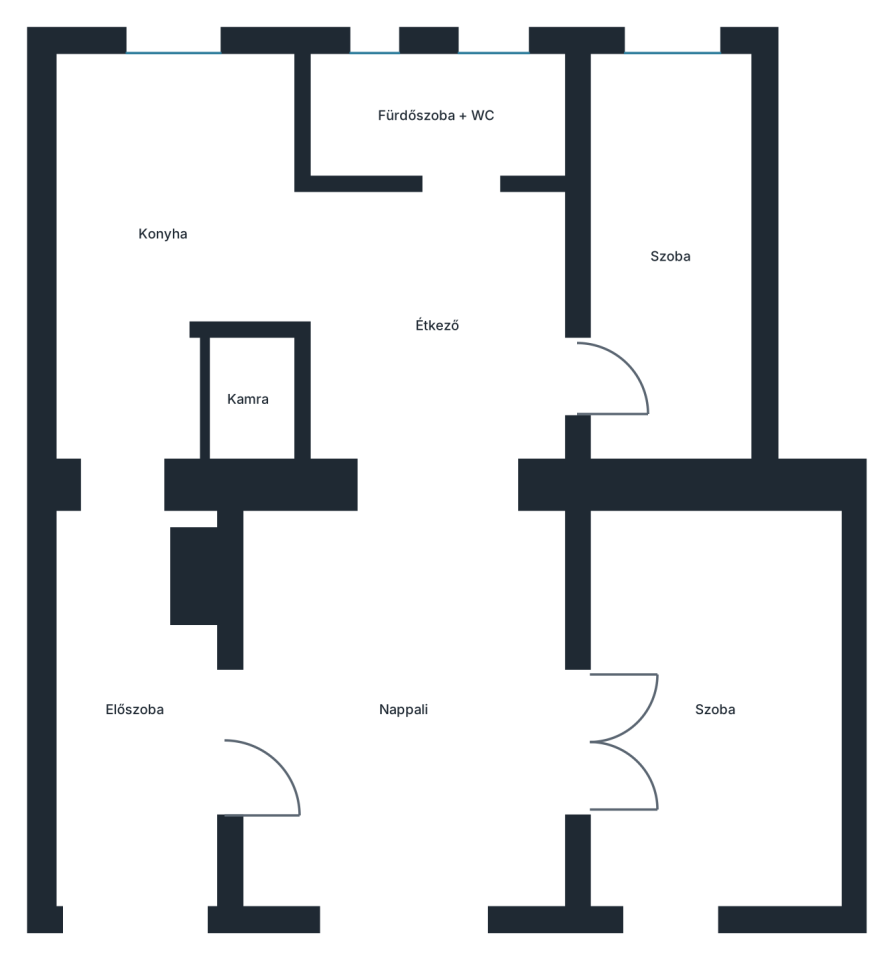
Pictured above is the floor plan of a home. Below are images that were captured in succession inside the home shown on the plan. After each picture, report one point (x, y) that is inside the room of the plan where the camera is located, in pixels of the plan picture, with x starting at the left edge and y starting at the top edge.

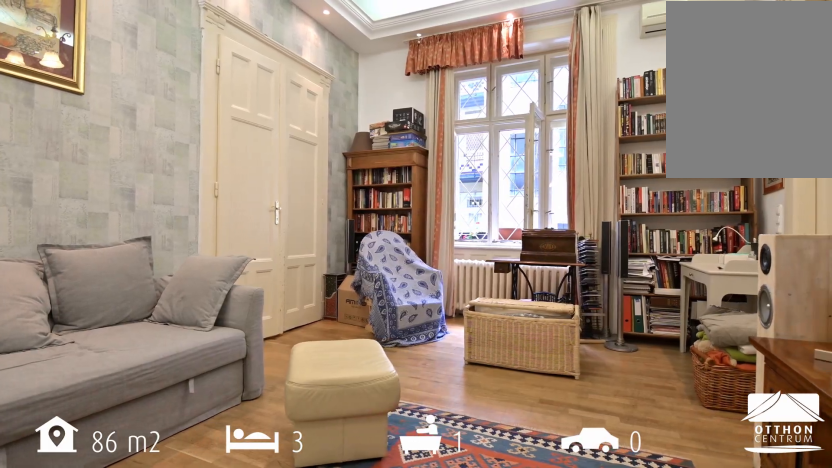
(413, 707)
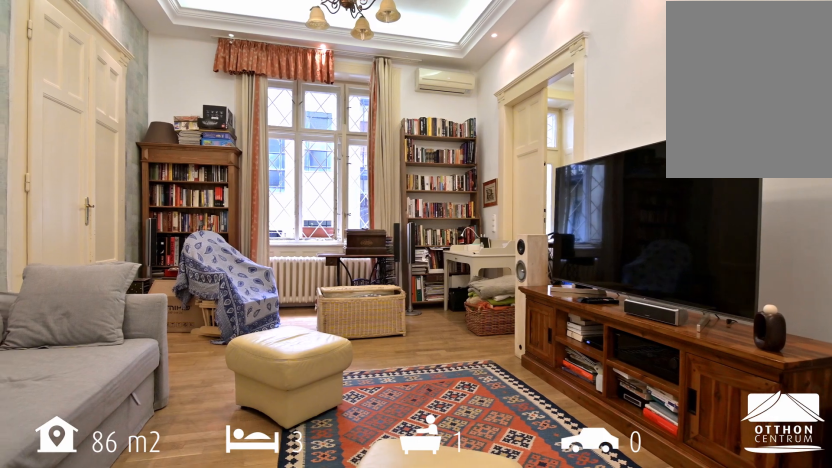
(413, 707)
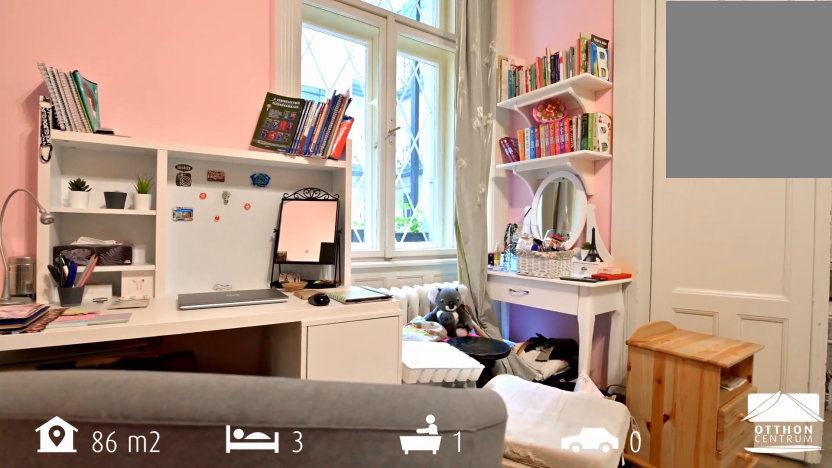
(694, 707)
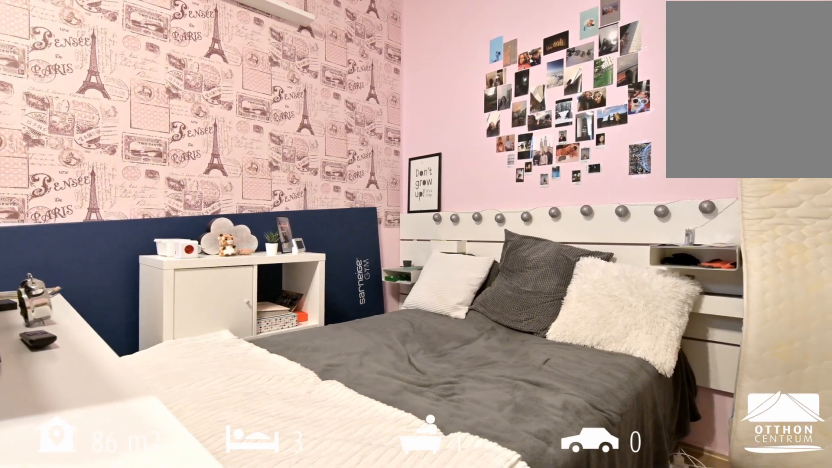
(694, 707)
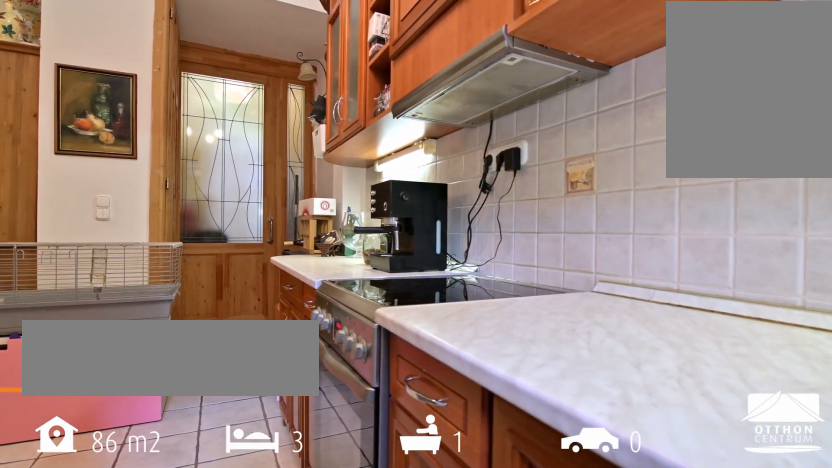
(177, 243)
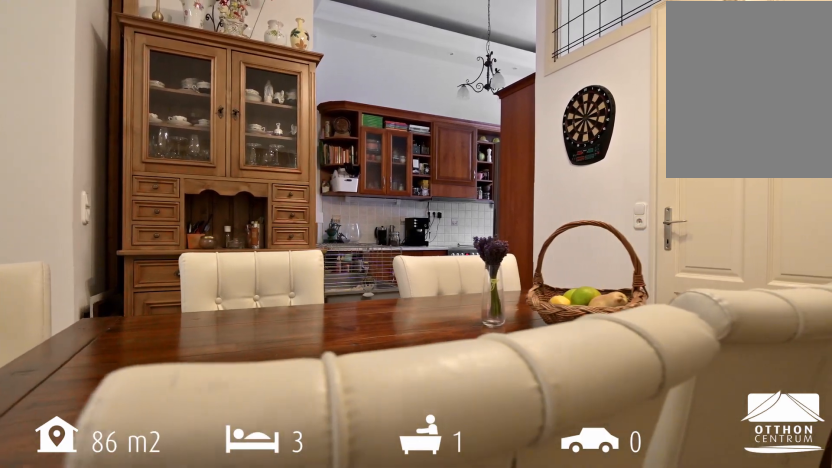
(443, 319)
